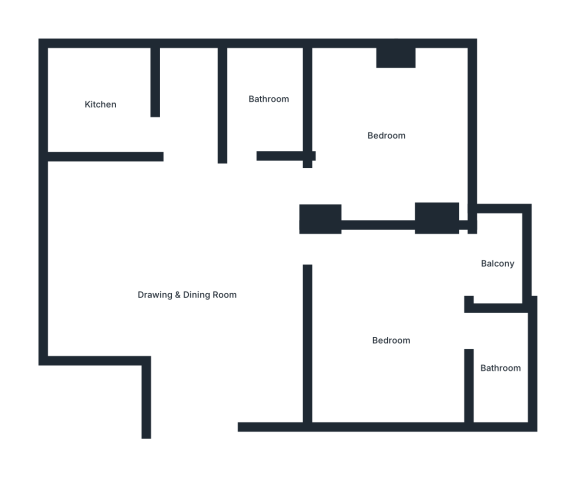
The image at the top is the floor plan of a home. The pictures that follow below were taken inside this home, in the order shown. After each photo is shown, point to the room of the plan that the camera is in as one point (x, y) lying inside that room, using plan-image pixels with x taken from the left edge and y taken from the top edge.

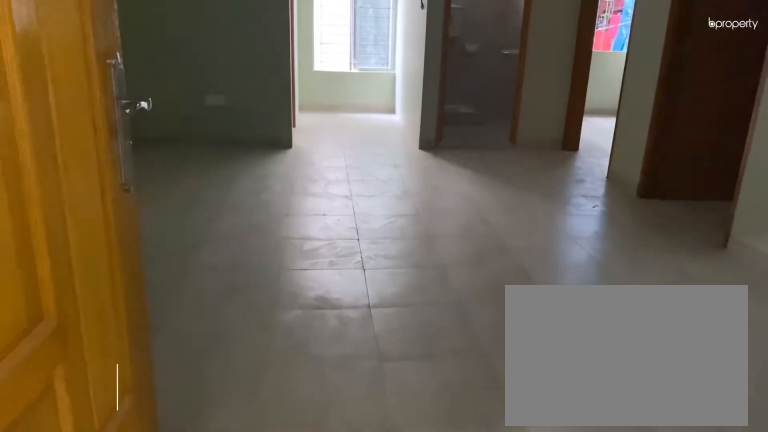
(194, 416)
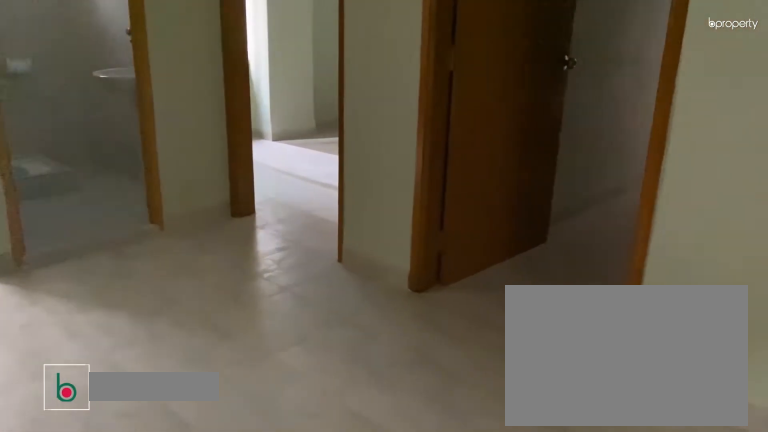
(192, 300)
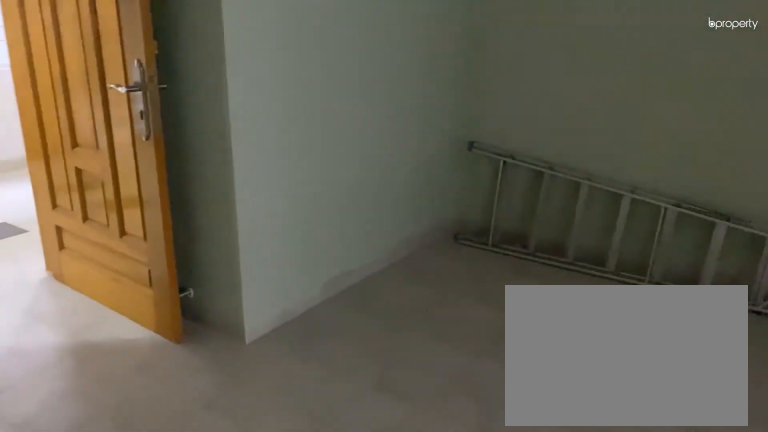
(192, 300)
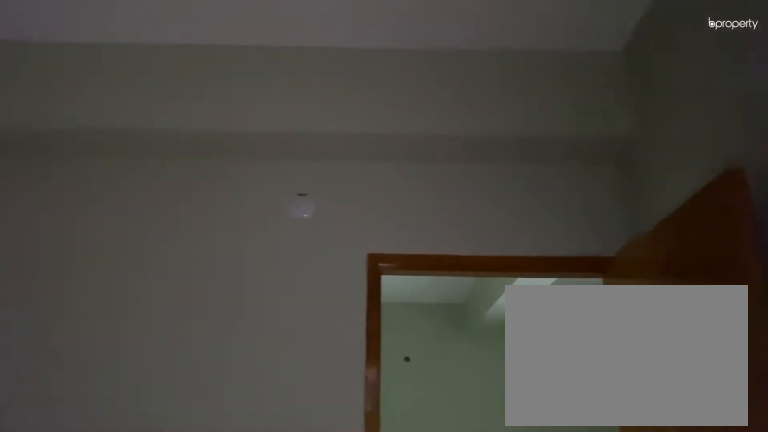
(392, 343)
